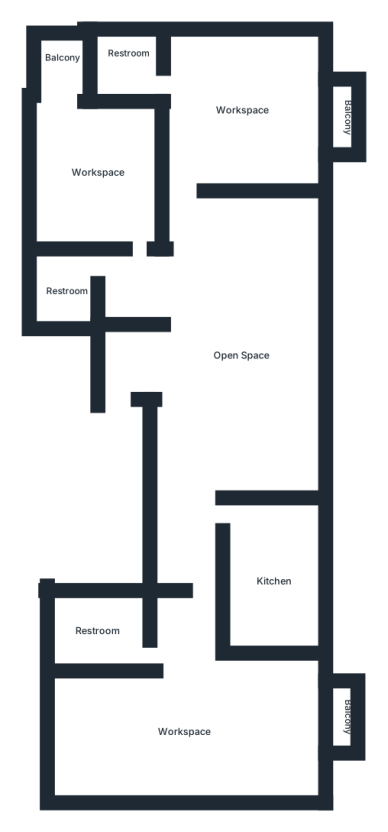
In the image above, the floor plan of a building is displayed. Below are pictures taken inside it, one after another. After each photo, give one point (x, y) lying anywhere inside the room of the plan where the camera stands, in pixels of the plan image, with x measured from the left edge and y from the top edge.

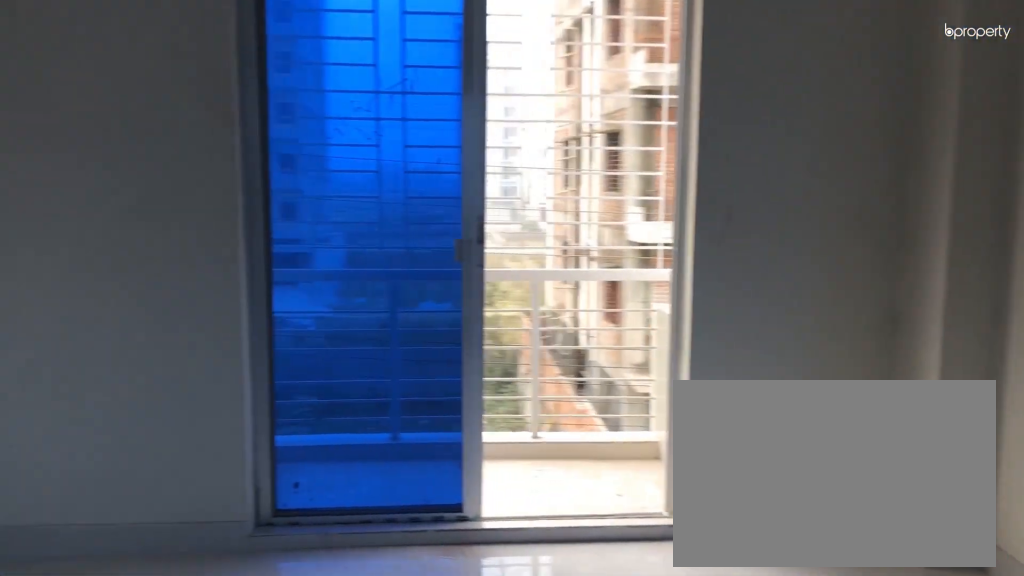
(187, 734)
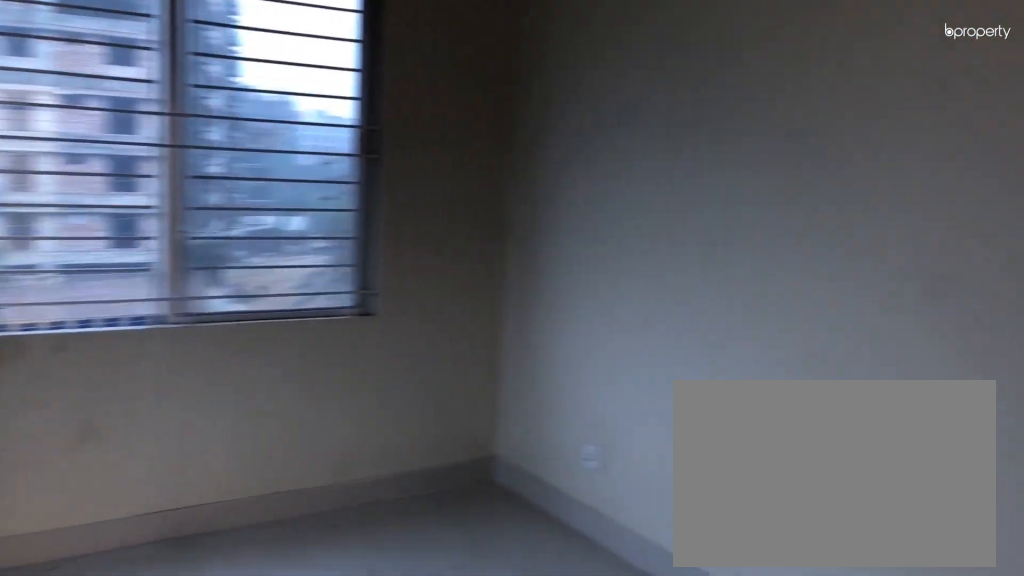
(187, 734)
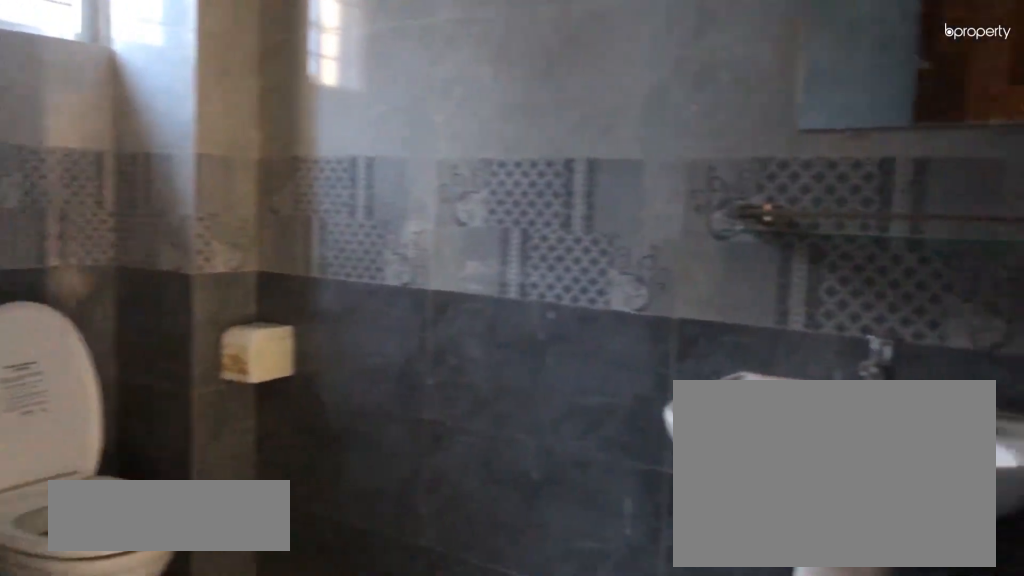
(97, 632)
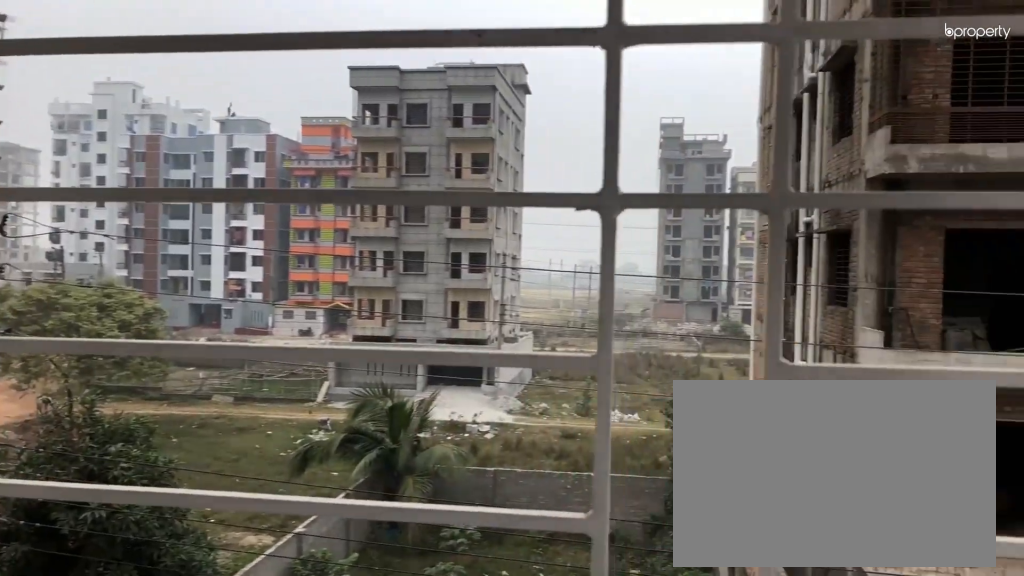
(335, 726)
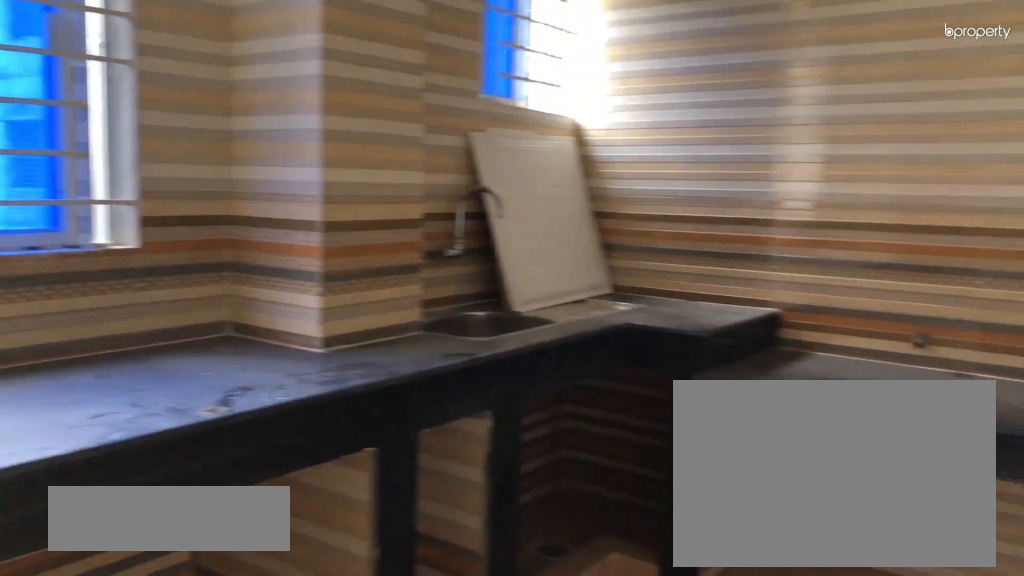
(267, 571)
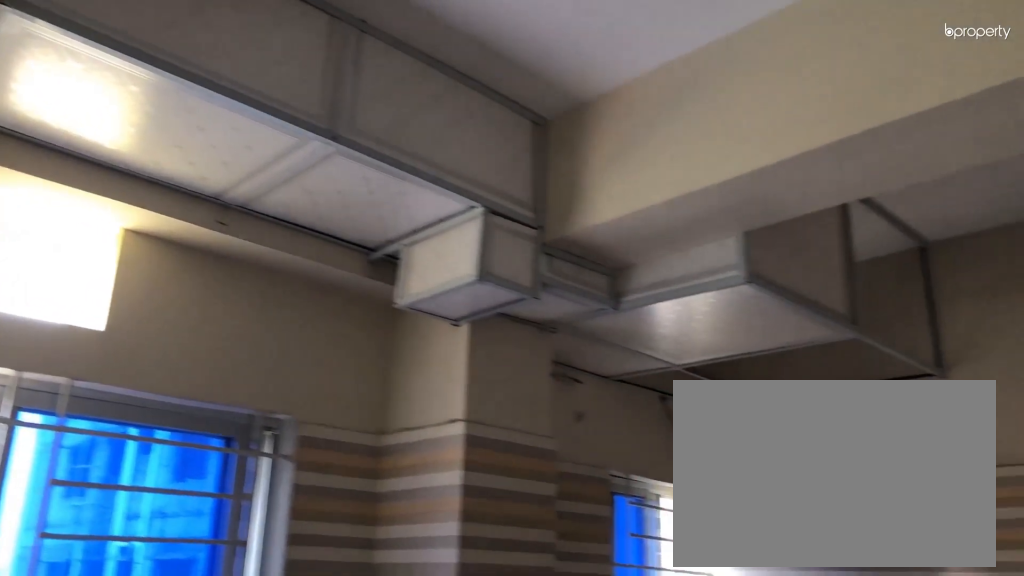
(270, 573)
